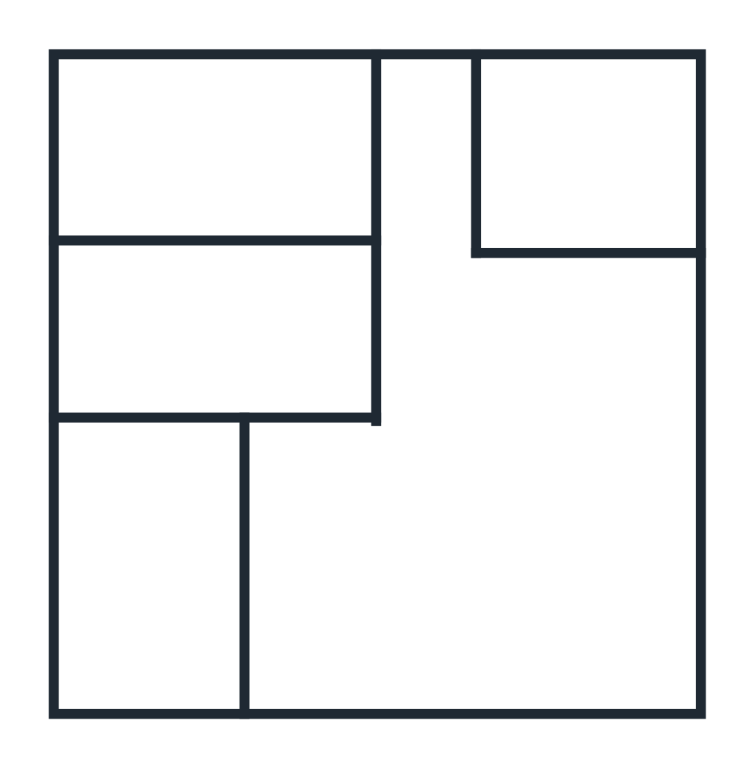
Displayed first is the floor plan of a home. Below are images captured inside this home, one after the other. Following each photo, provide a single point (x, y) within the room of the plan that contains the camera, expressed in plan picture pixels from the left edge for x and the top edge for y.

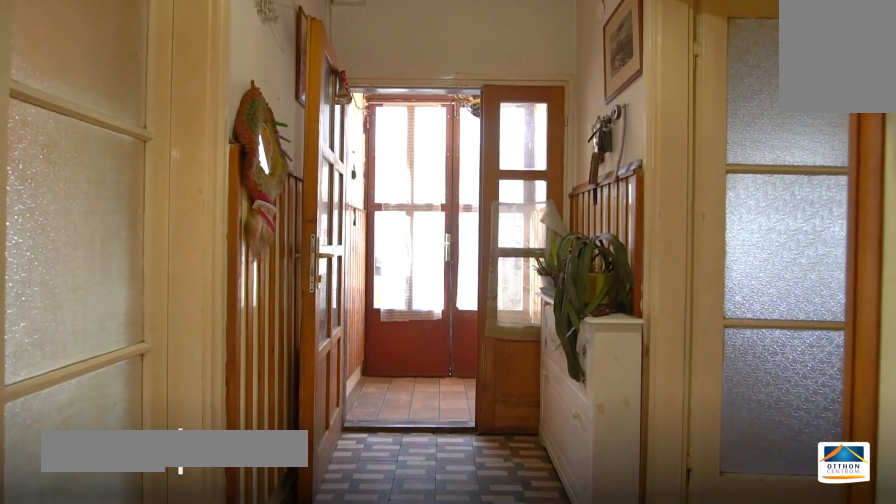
(437, 354)
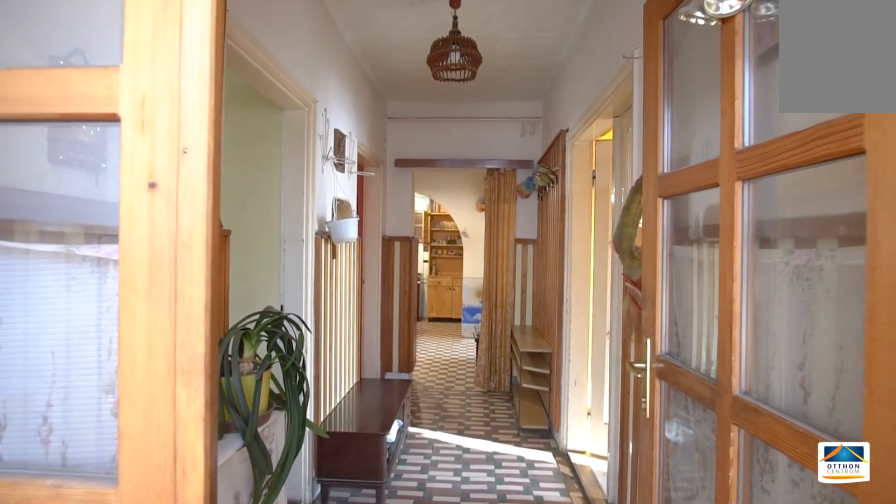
(447, 354)
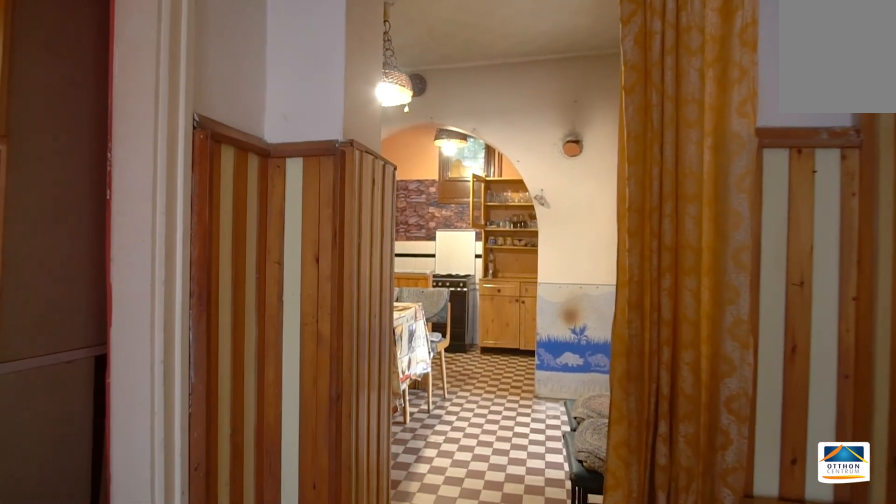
(437, 354)
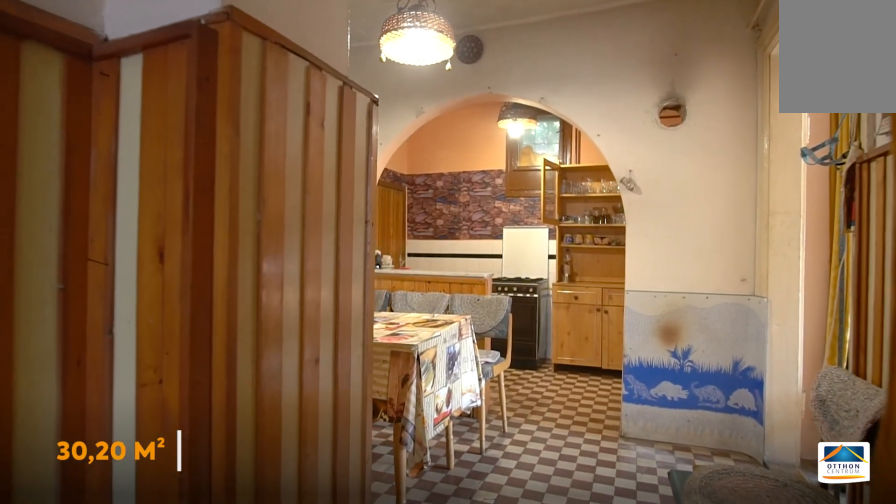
(528, 545)
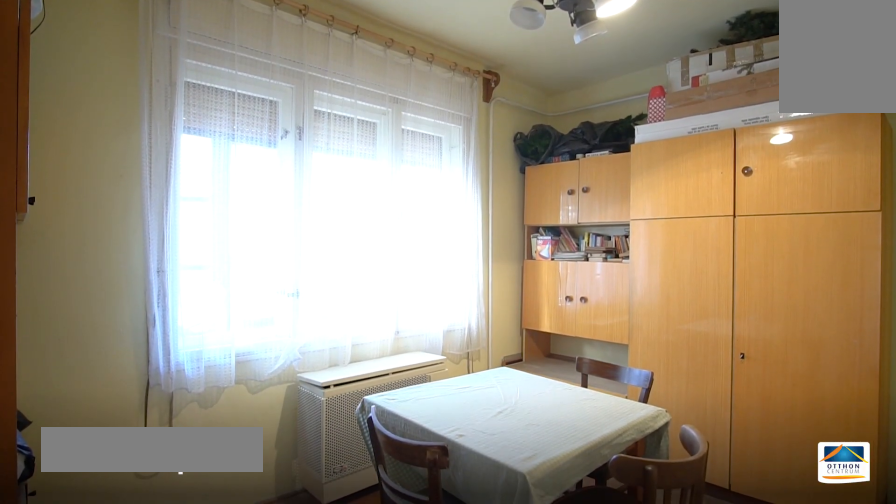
(591, 173)
